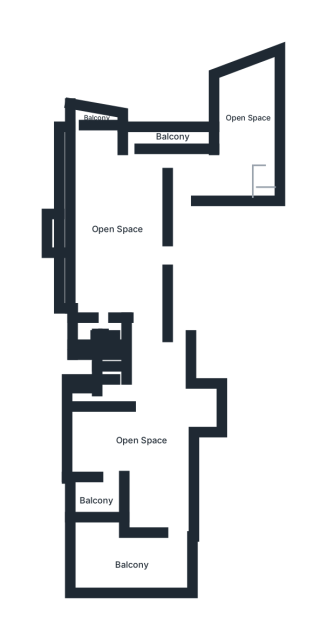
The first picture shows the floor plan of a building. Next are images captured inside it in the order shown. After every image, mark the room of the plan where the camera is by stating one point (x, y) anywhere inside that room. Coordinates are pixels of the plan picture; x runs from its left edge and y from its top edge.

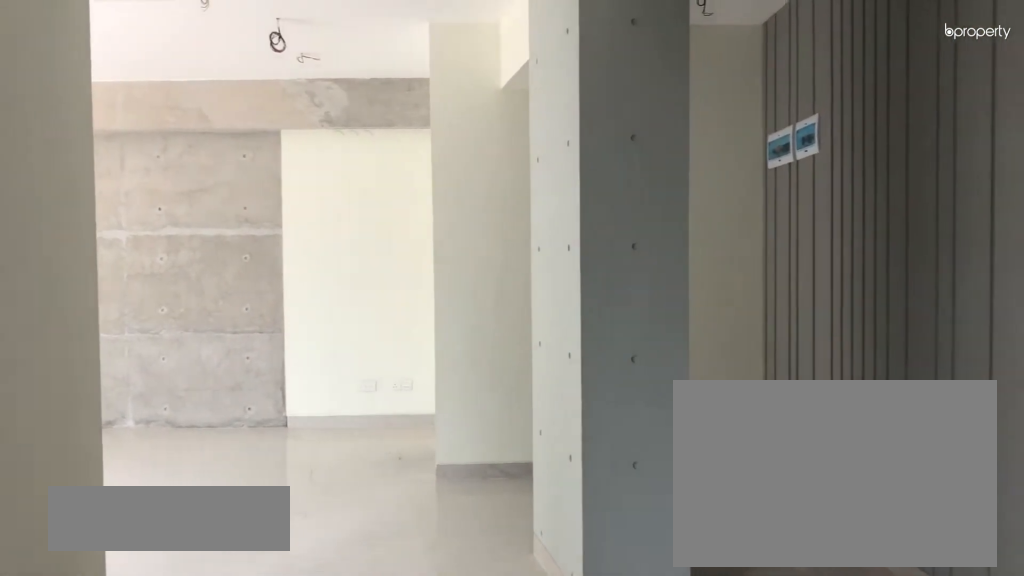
(219, 173)
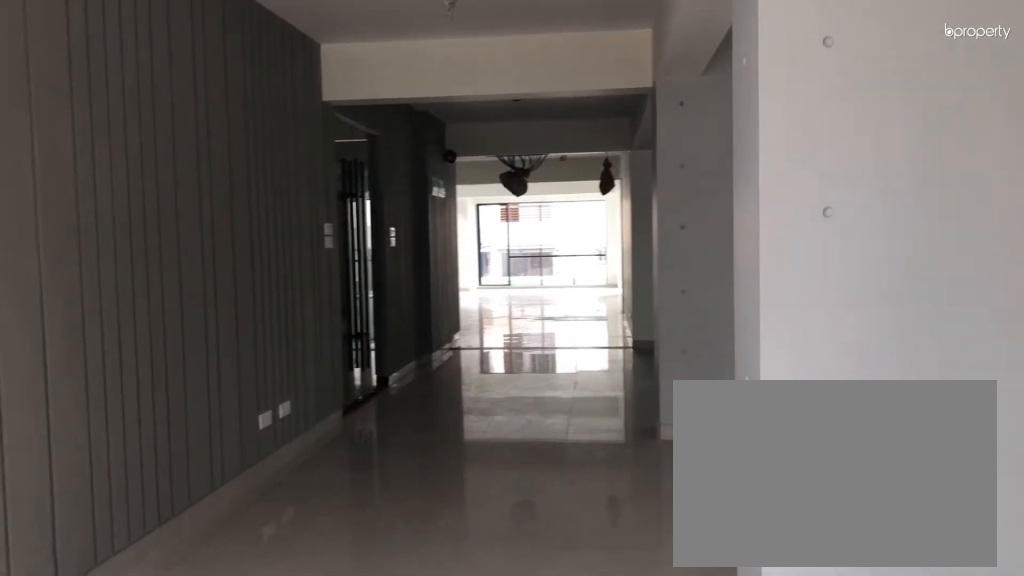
(122, 235)
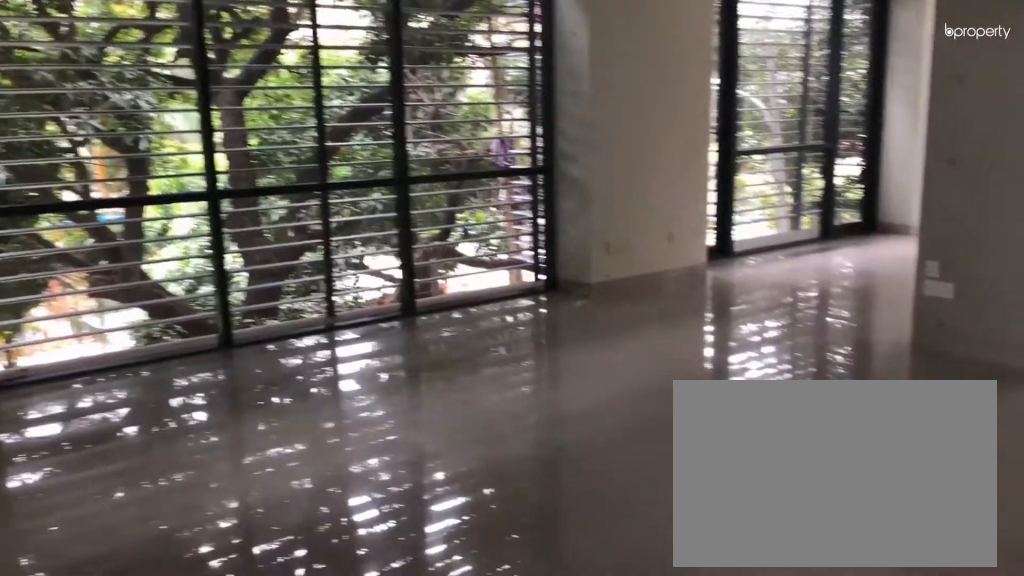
(122, 235)
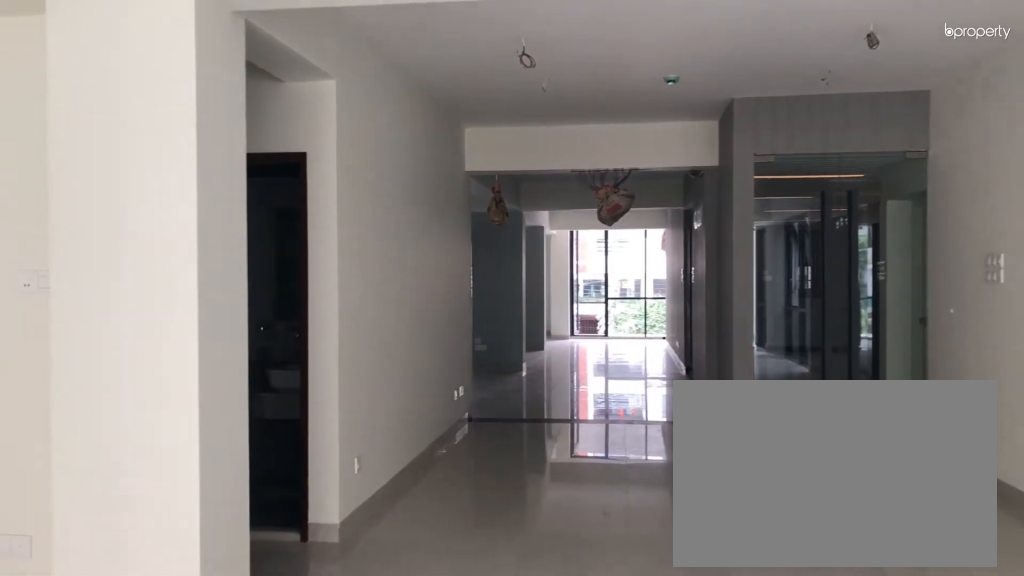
(138, 436)
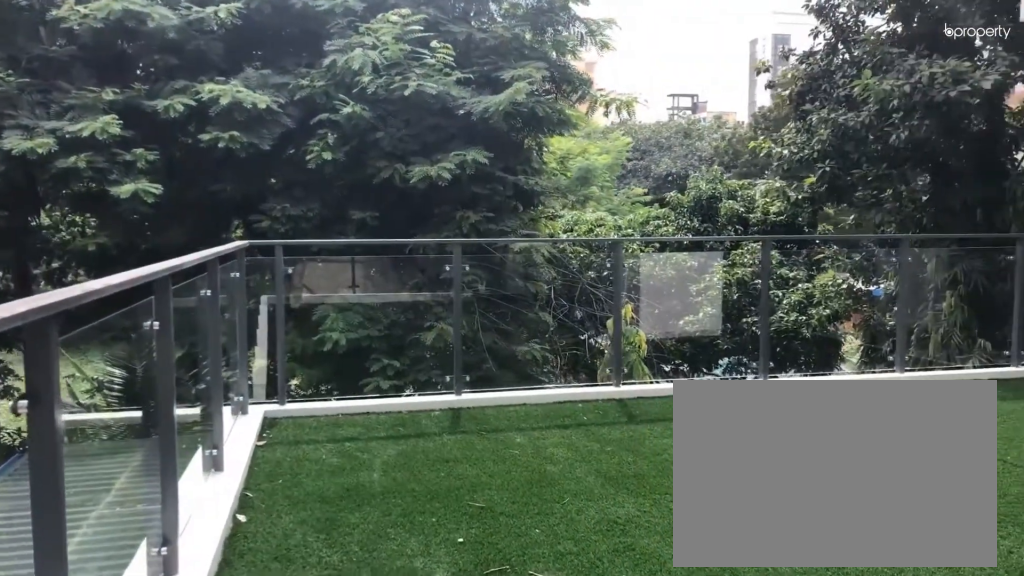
(126, 569)
